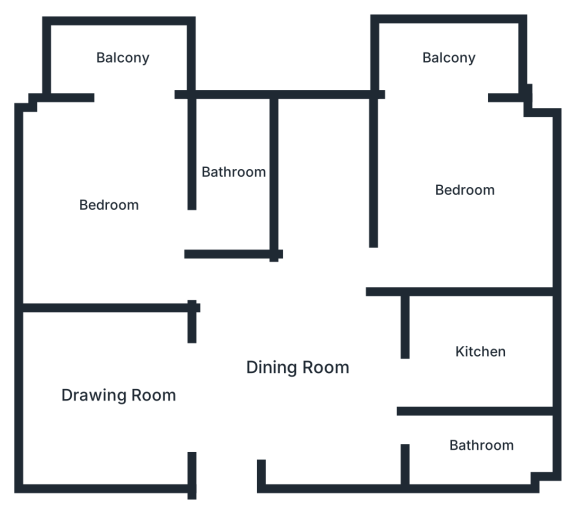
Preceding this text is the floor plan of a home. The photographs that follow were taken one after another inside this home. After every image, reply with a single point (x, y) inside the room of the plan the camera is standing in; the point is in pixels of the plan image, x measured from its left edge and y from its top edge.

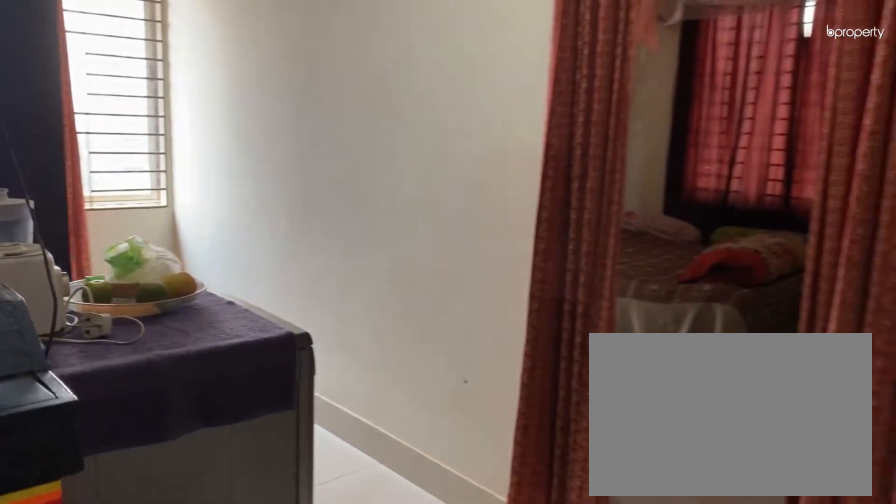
(299, 366)
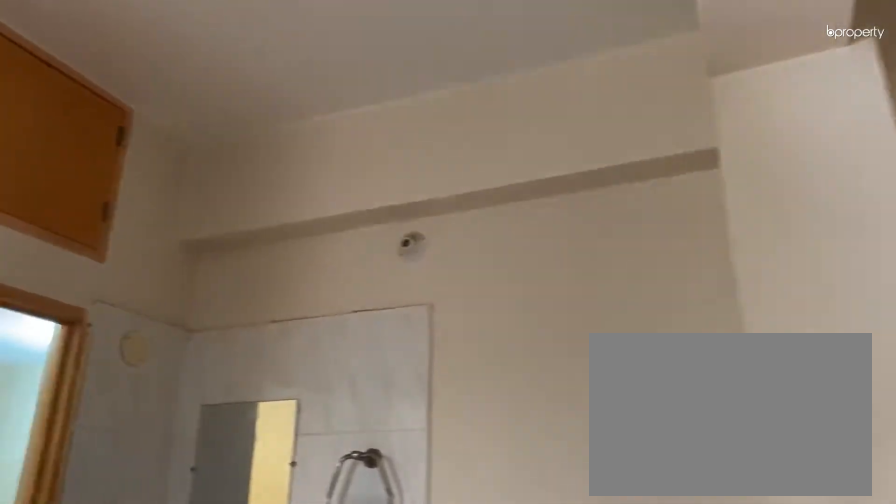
(296, 369)
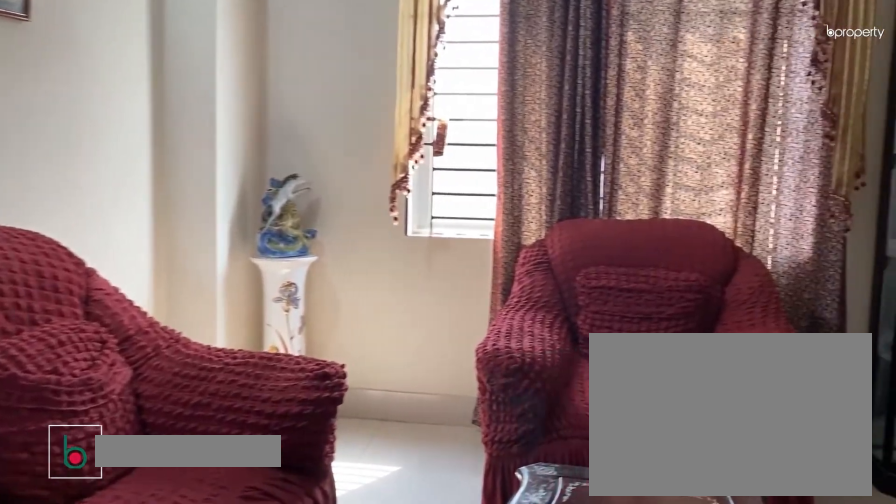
(115, 393)
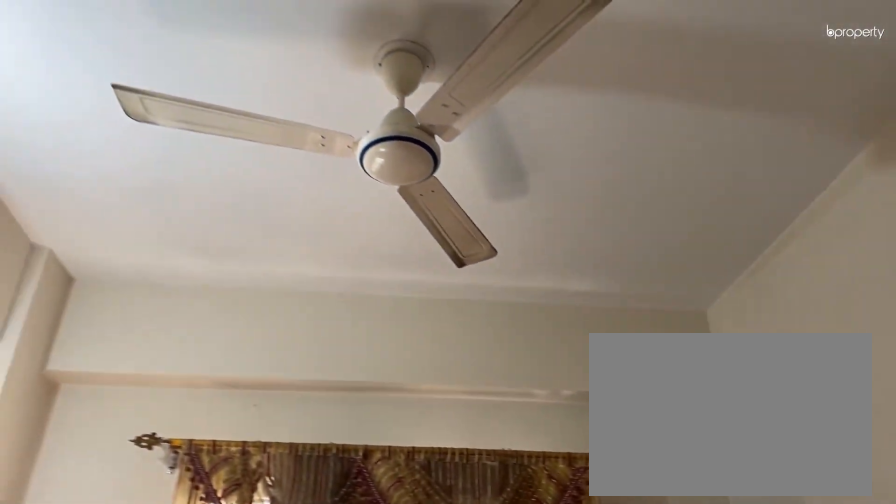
(115, 393)
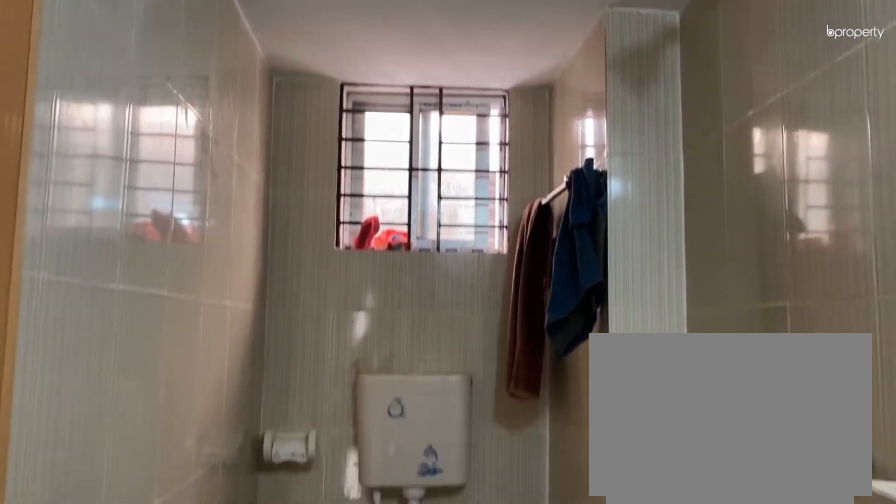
(481, 446)
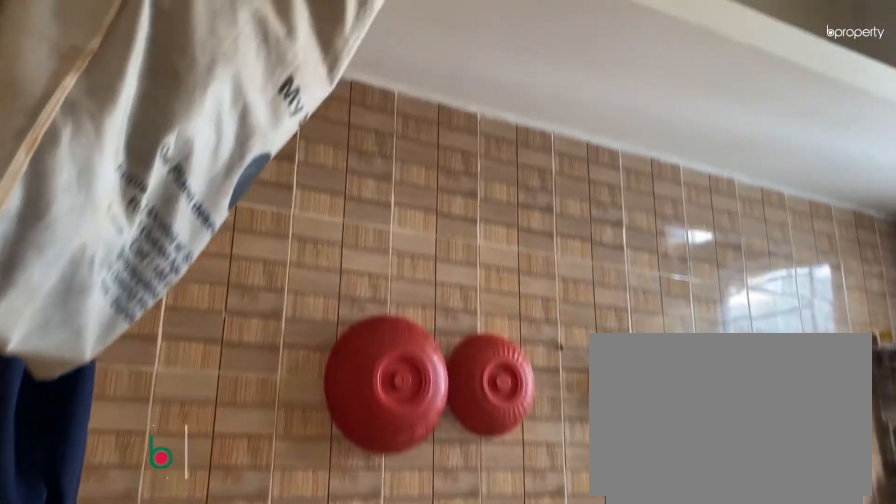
(481, 352)
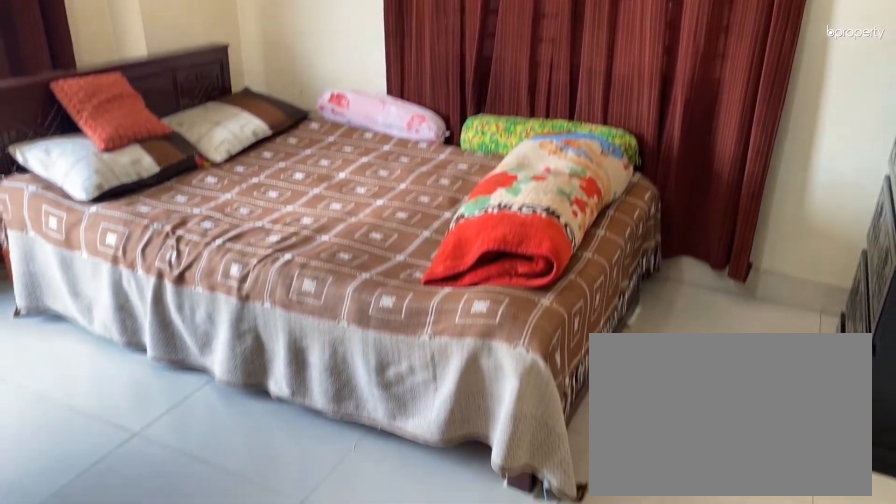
(463, 190)
